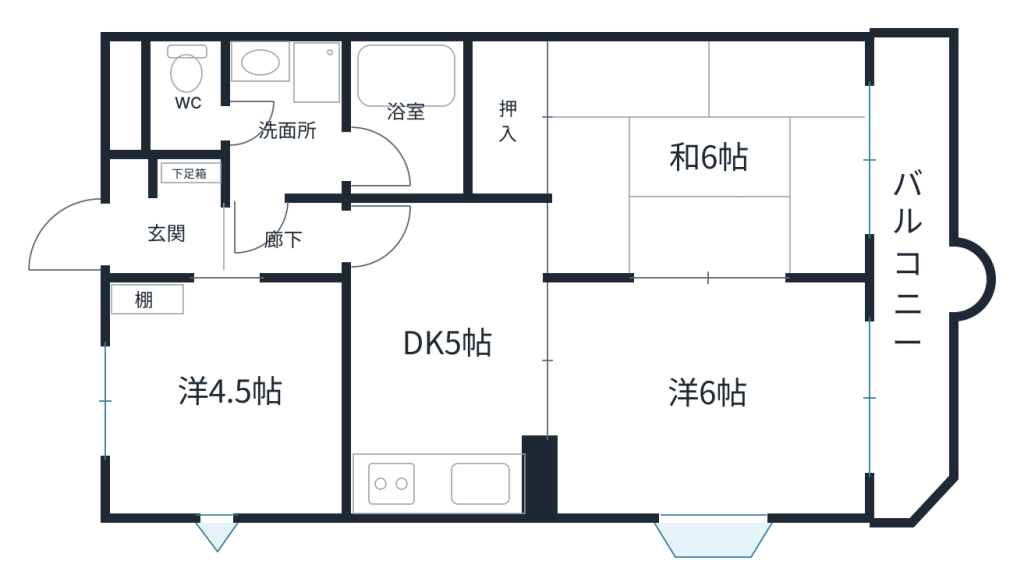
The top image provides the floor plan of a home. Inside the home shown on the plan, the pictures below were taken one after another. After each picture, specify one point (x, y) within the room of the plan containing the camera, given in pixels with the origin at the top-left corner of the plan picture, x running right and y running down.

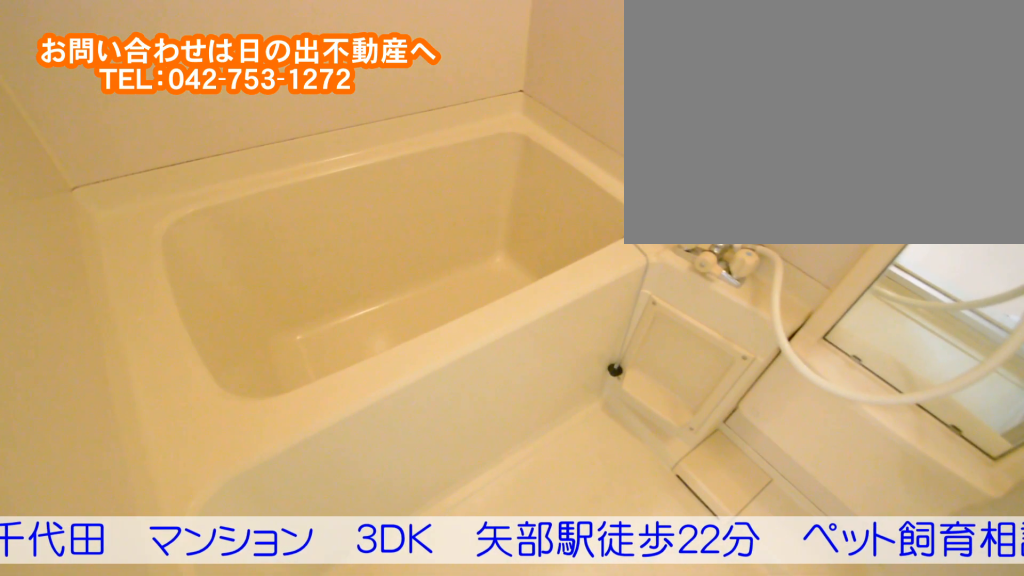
(411, 151)
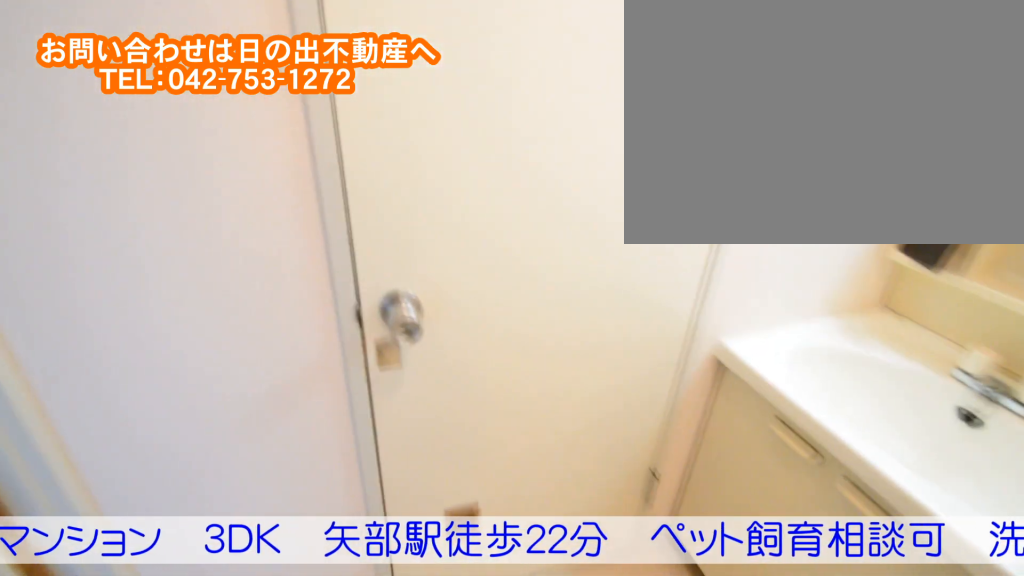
(287, 150)
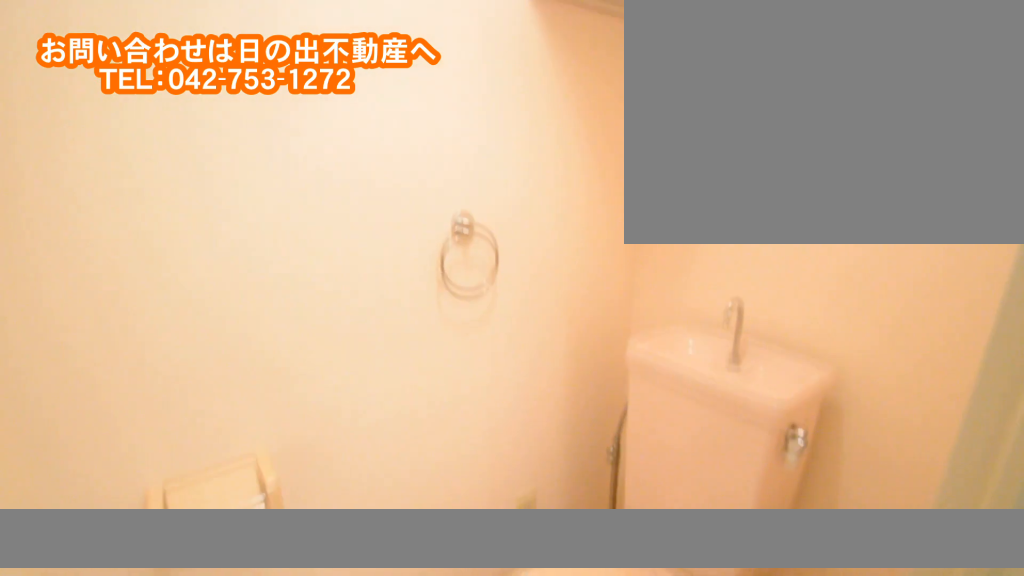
(185, 98)
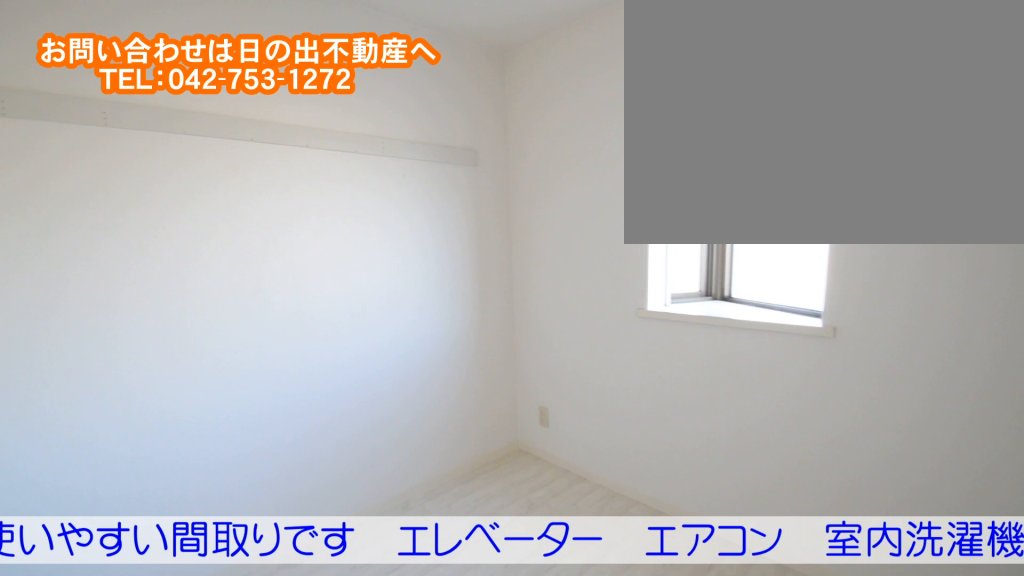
(228, 442)
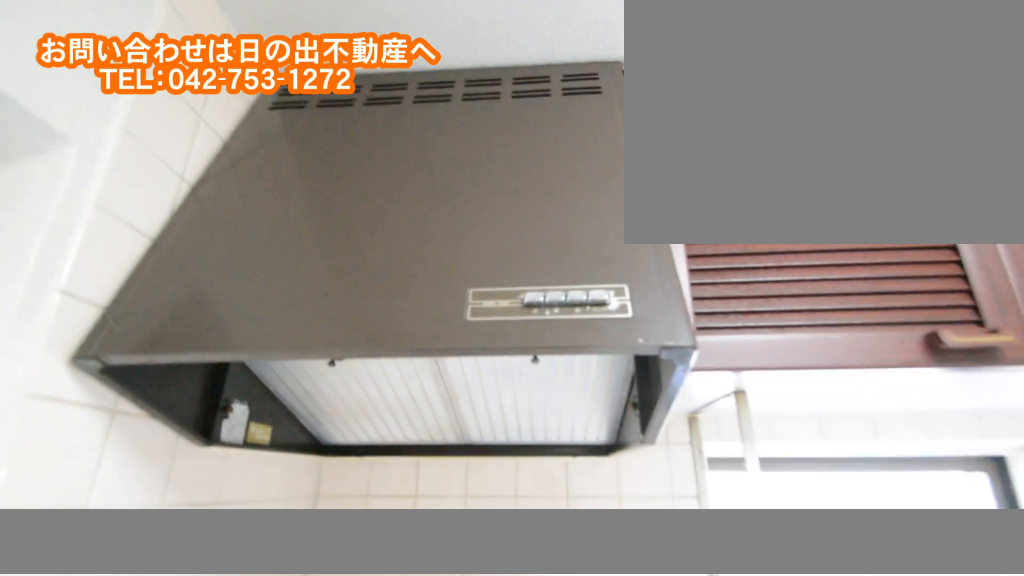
(458, 389)
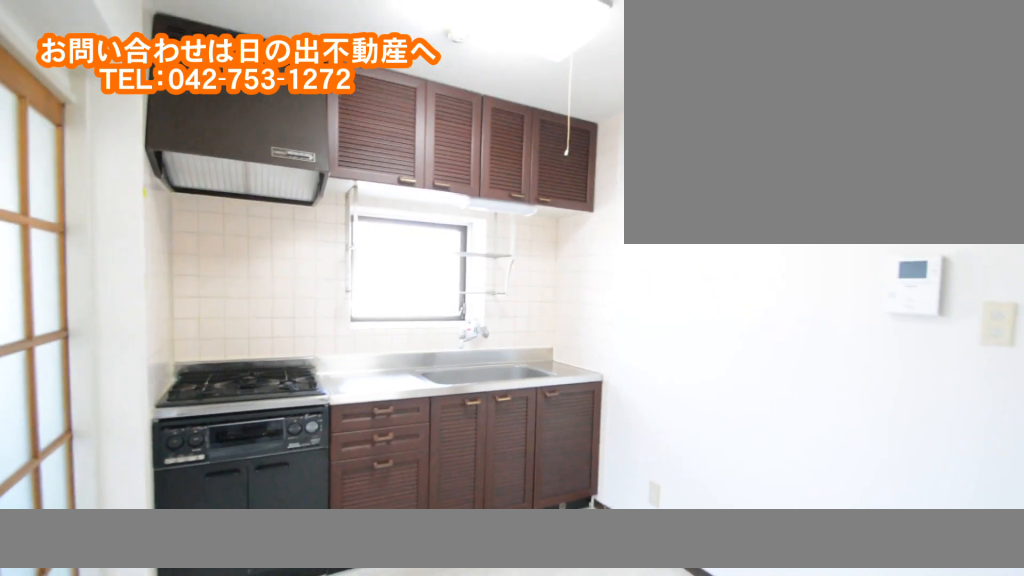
(458, 389)
